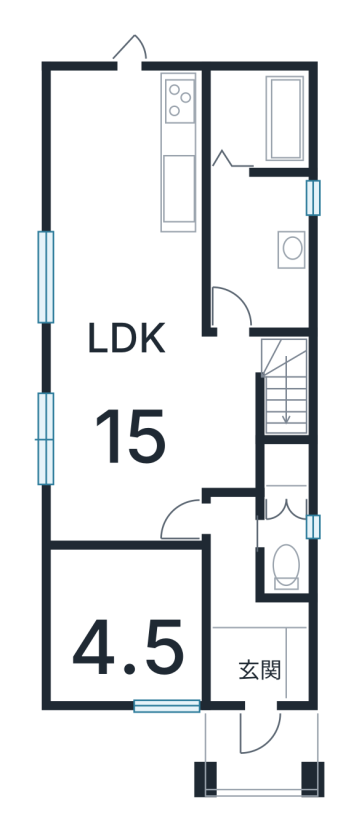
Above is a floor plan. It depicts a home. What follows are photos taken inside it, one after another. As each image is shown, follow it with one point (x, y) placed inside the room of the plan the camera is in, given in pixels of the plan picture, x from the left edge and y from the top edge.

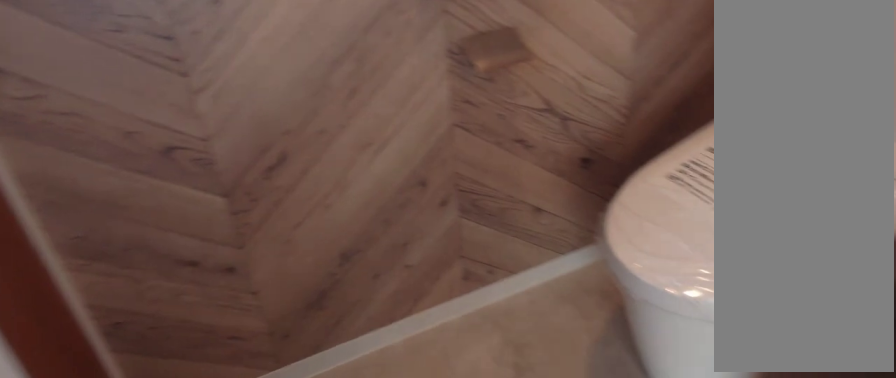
(279, 558)
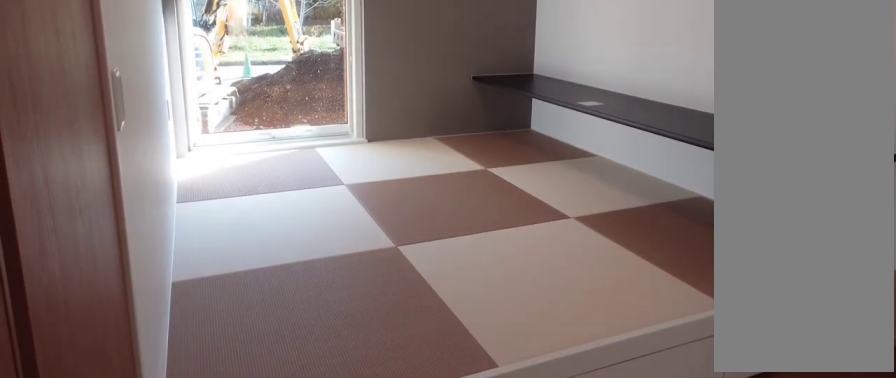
(129, 624)
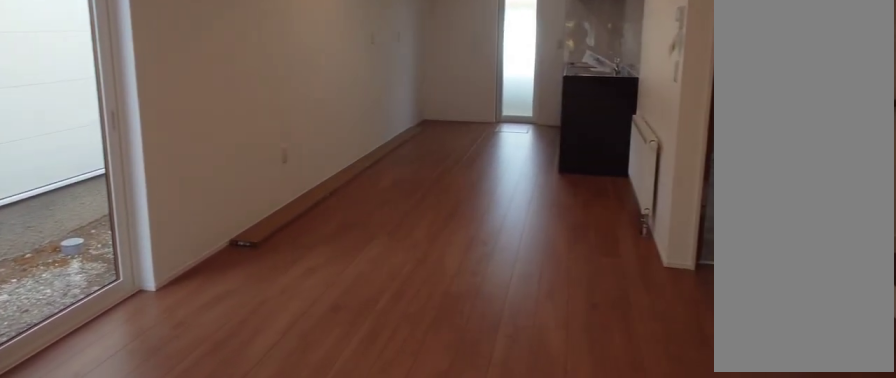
(139, 414)
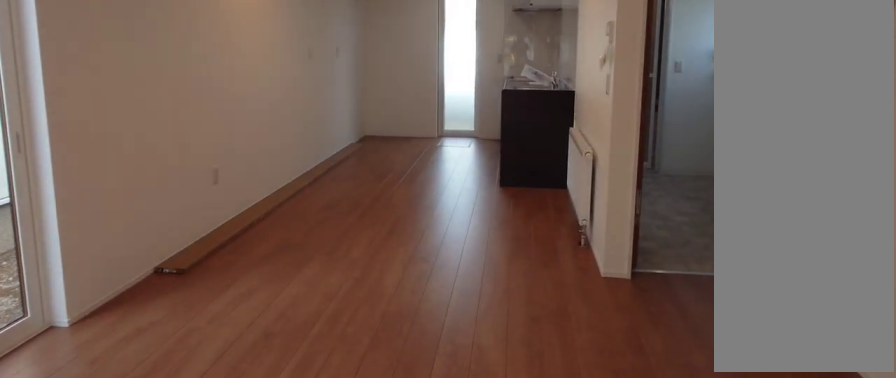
(139, 414)
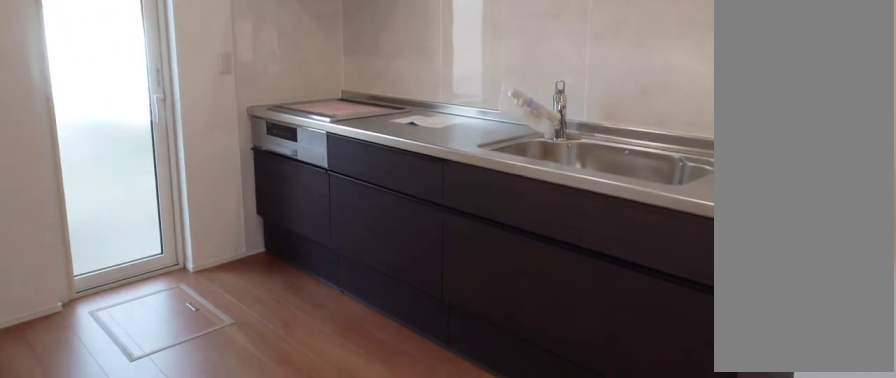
(107, 181)
